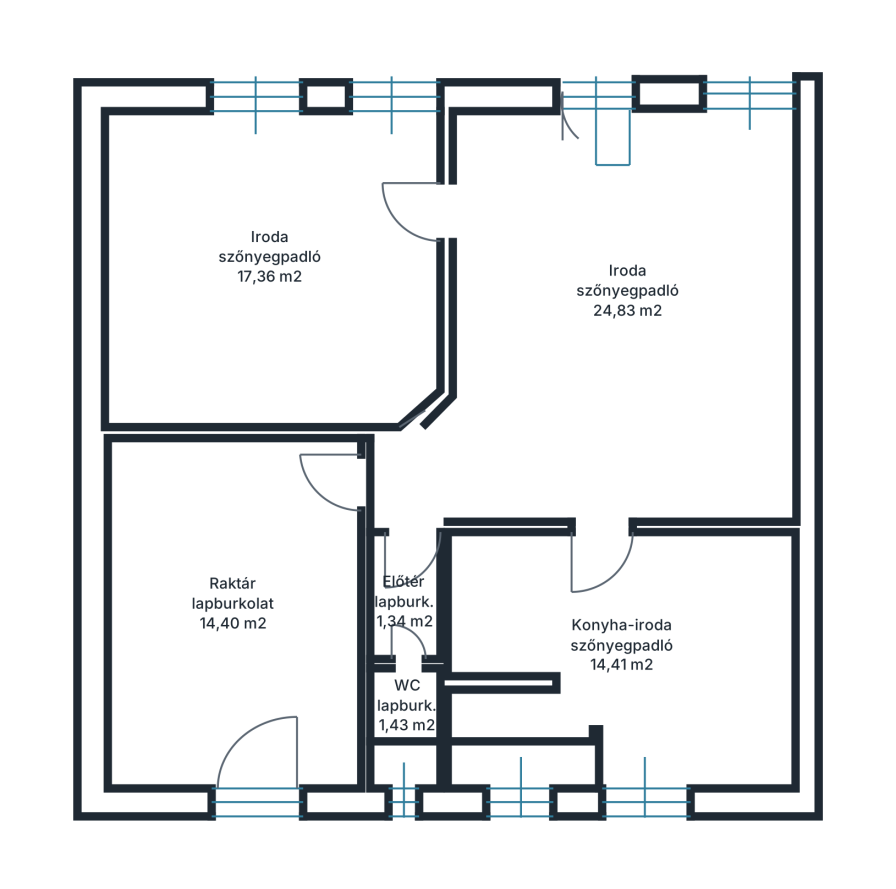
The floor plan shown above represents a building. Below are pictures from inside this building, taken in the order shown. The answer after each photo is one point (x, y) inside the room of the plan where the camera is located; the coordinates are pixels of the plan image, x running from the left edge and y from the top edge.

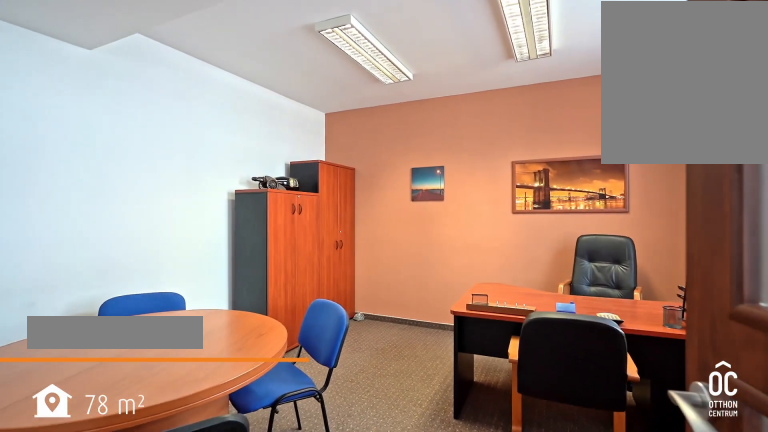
(271, 261)
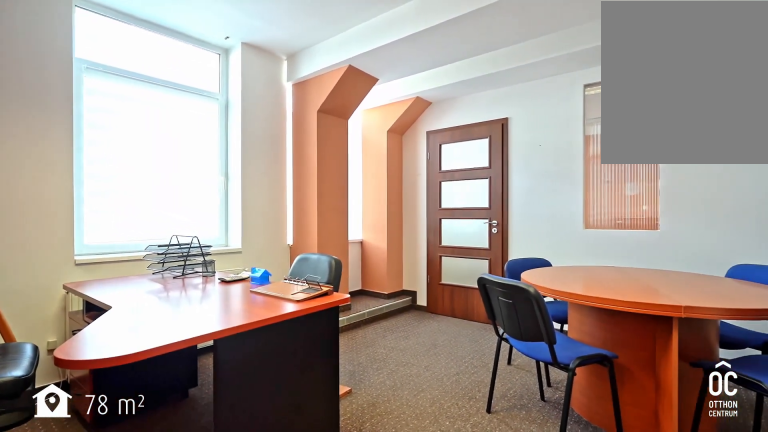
(271, 261)
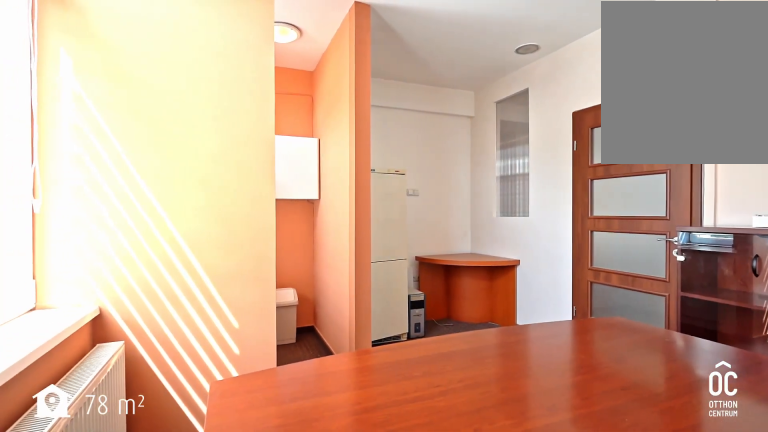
(626, 647)
